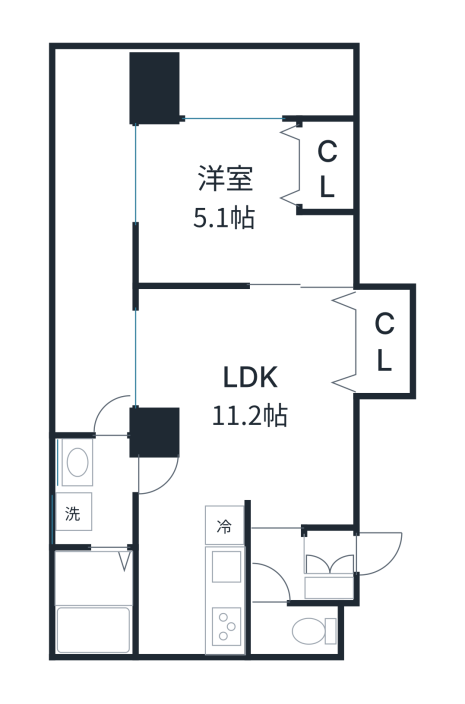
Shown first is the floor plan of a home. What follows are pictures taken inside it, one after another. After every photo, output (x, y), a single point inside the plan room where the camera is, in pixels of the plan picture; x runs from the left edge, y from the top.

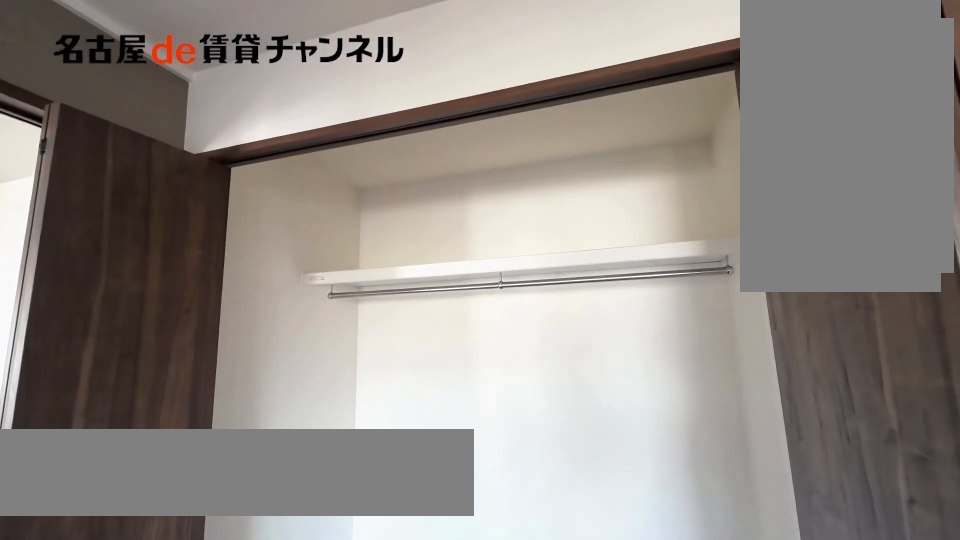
(381, 341)
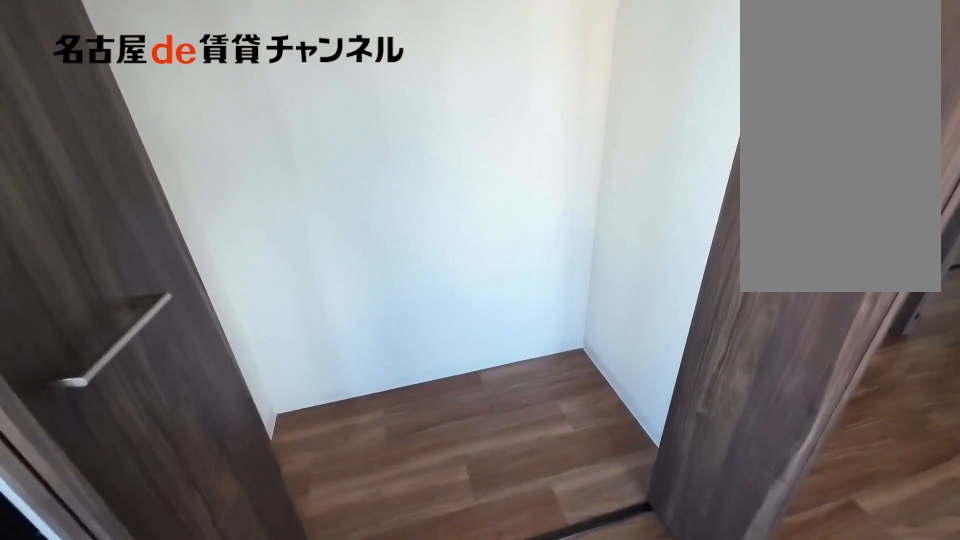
(328, 166)
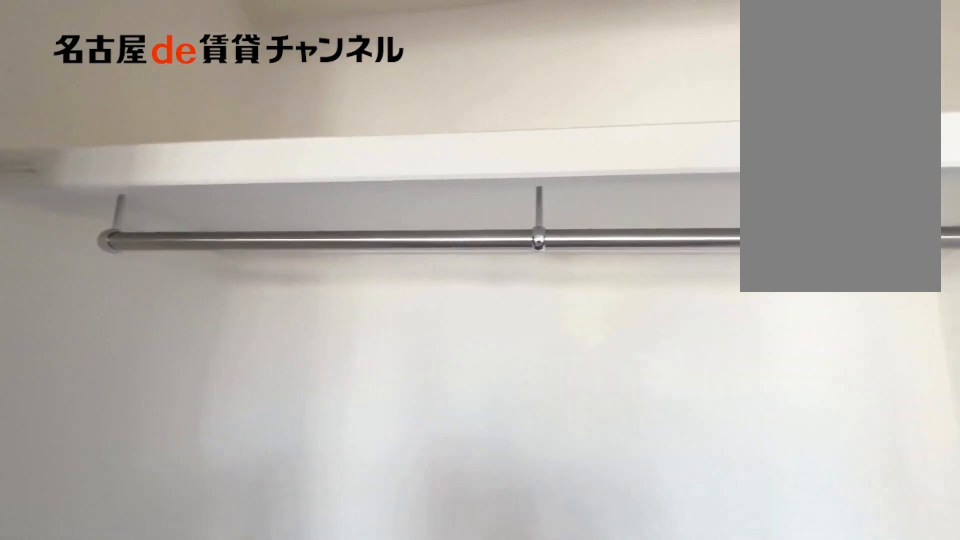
(328, 166)
